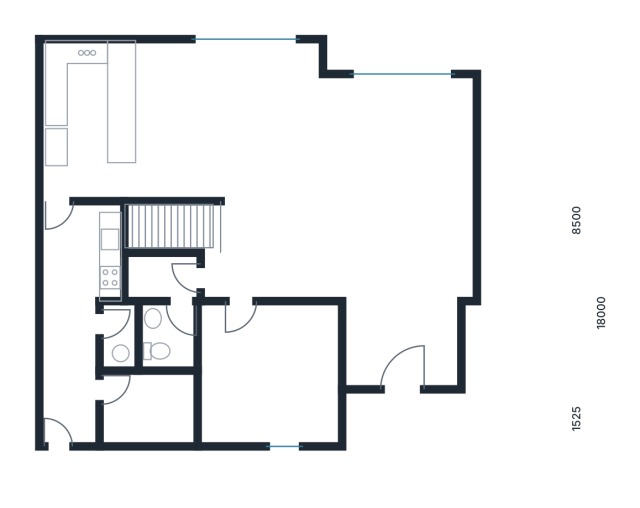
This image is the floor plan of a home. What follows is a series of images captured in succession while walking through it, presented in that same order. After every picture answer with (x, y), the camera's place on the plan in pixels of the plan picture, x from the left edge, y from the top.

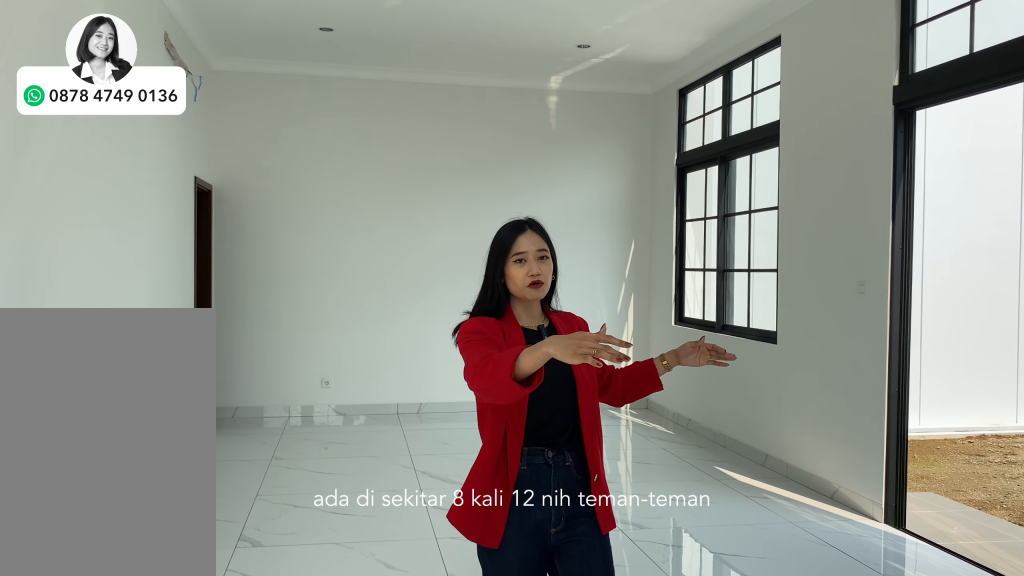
(392, 237)
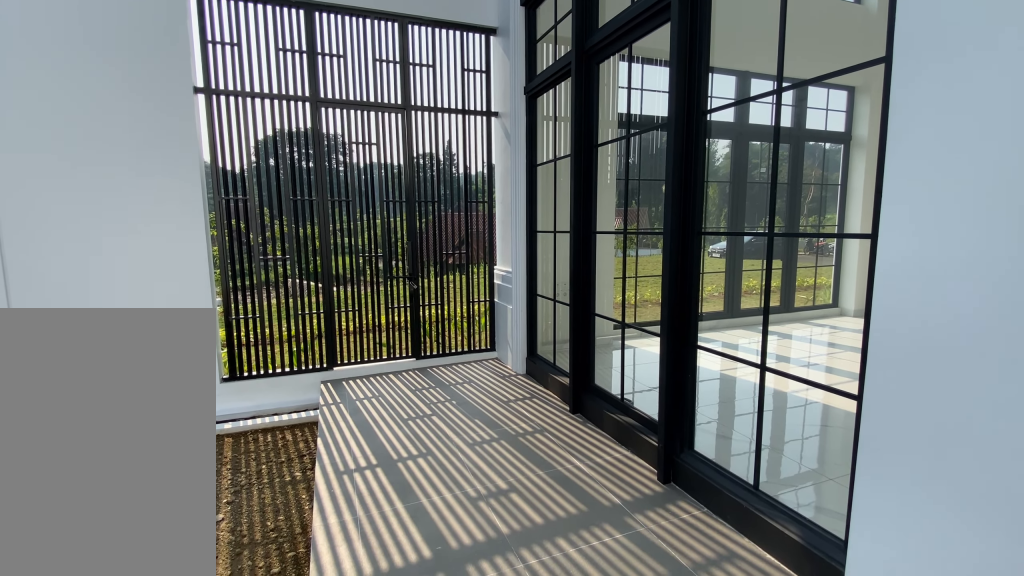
(373, 52)
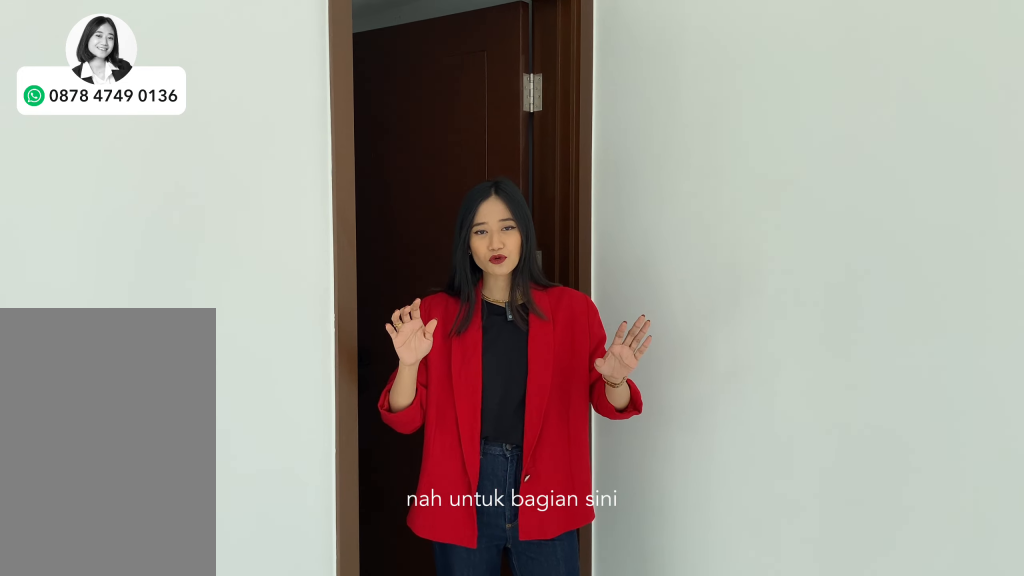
(112, 119)
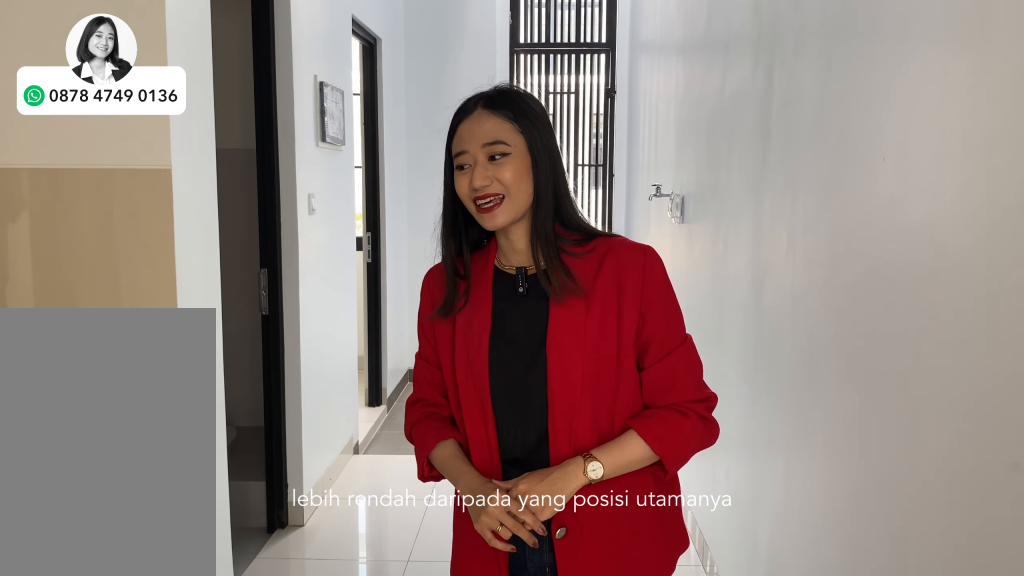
(83, 256)
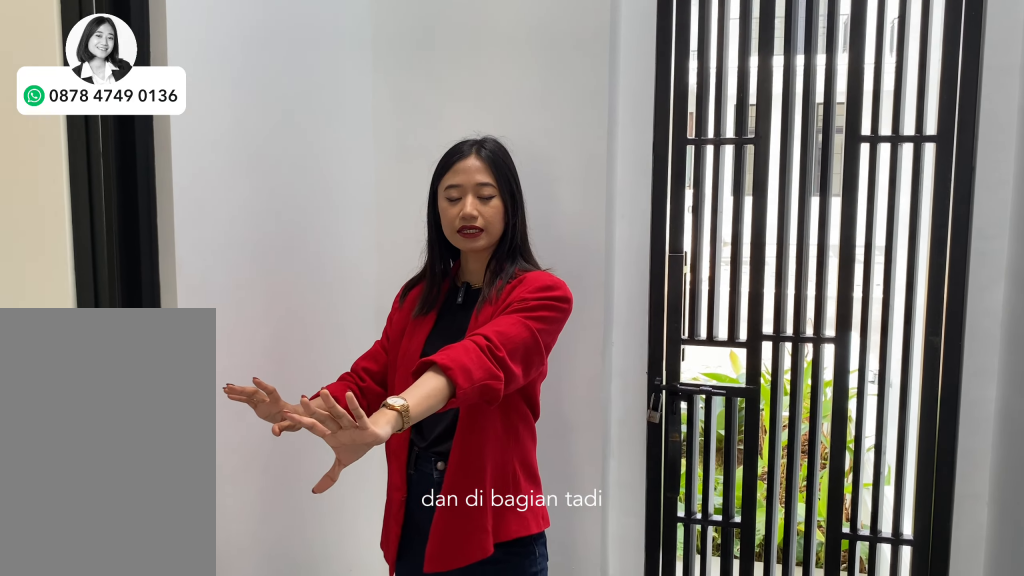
(71, 402)
